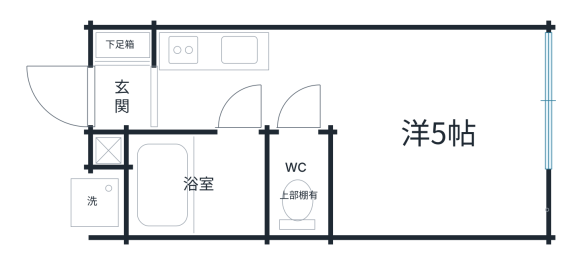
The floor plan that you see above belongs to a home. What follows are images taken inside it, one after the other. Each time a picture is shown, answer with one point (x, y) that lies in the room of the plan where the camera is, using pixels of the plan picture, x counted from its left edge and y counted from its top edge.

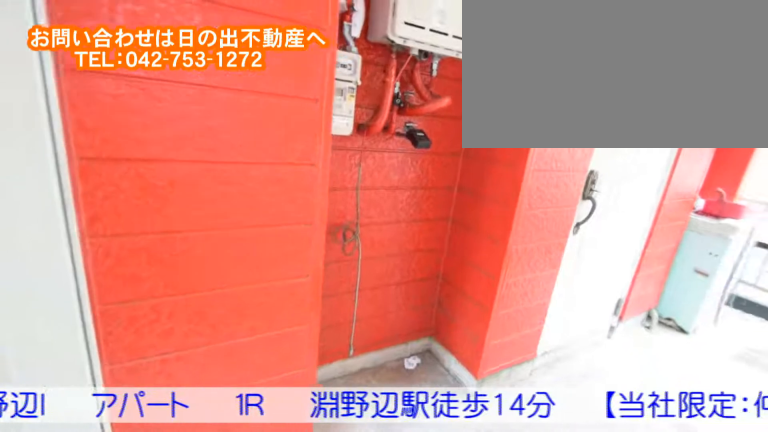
(72, 208)
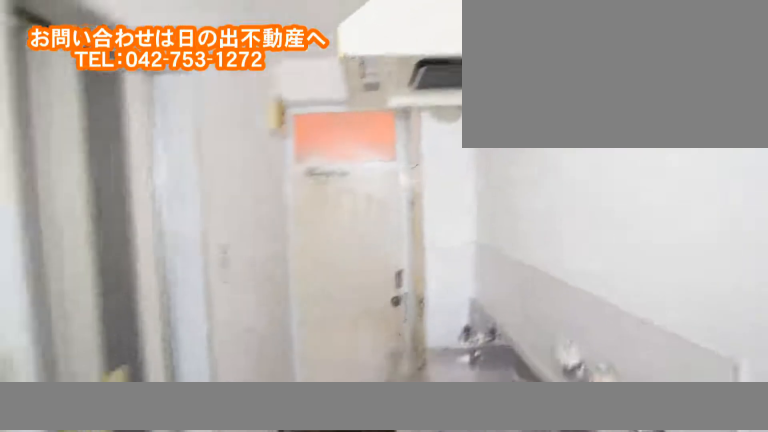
(210, 97)
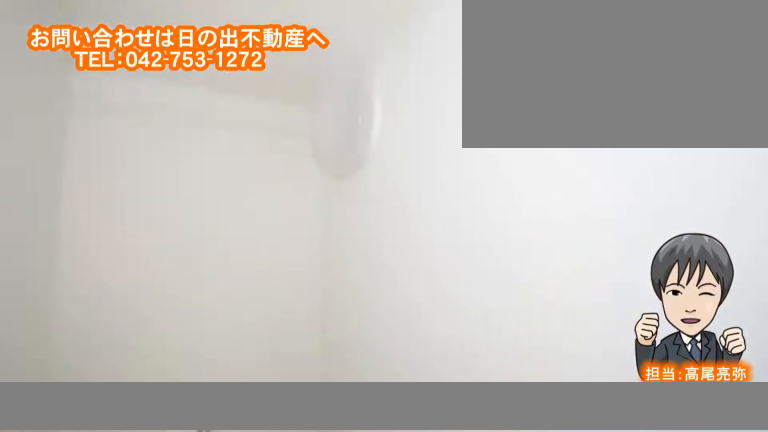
(298, 185)
